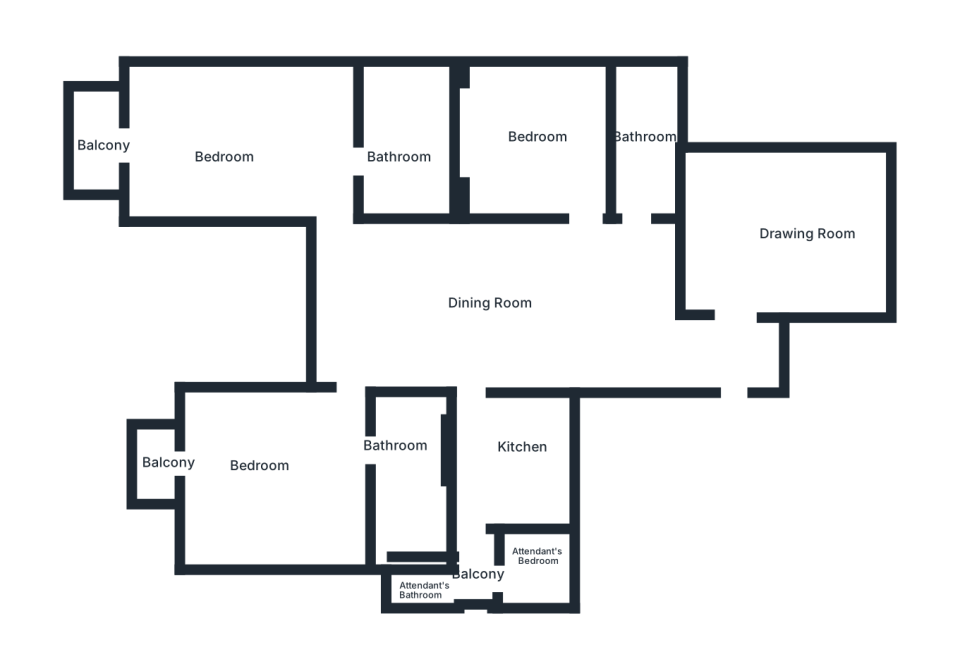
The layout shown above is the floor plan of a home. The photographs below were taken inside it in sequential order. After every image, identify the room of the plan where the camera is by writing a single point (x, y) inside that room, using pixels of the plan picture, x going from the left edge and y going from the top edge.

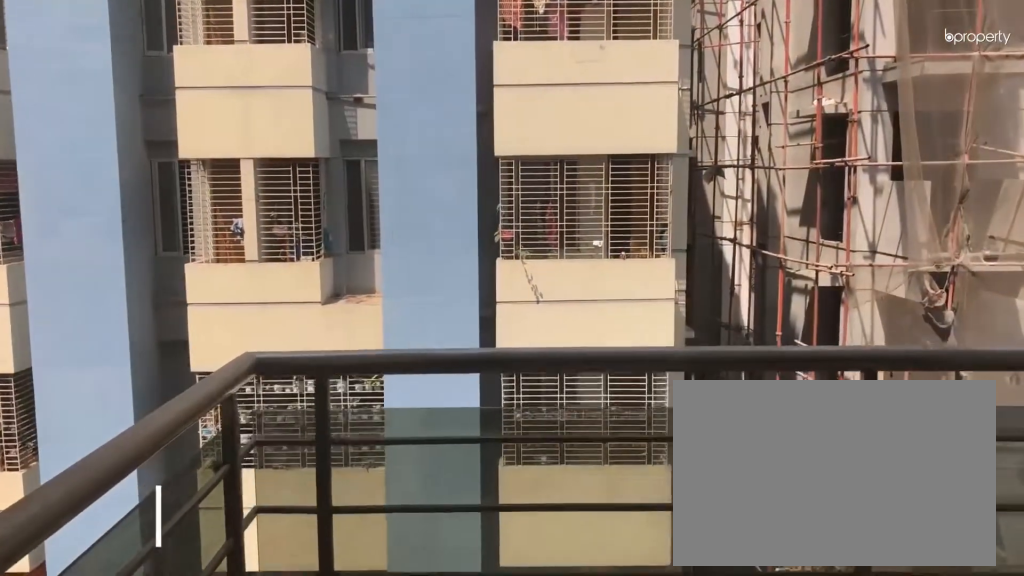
(102, 142)
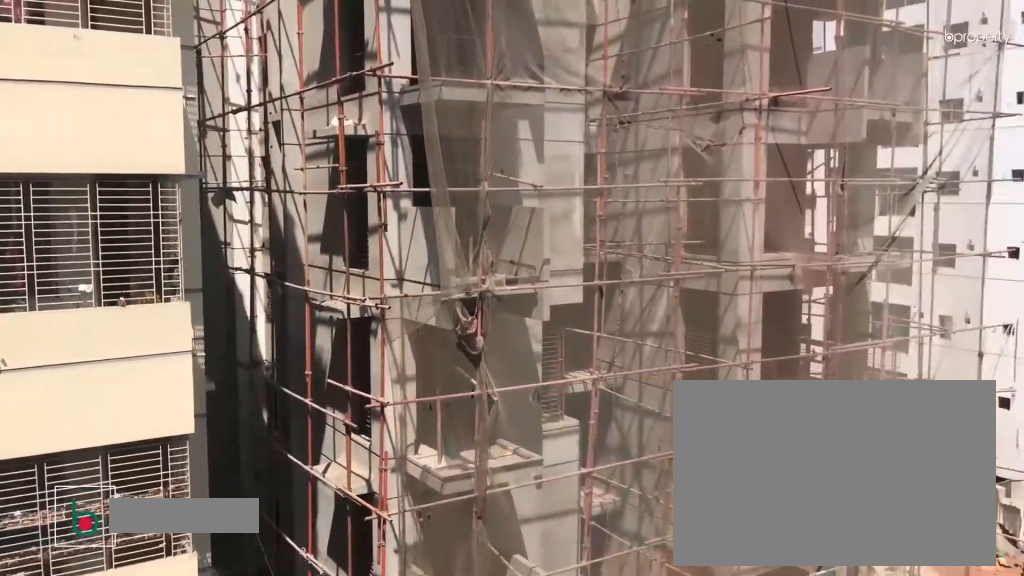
(104, 143)
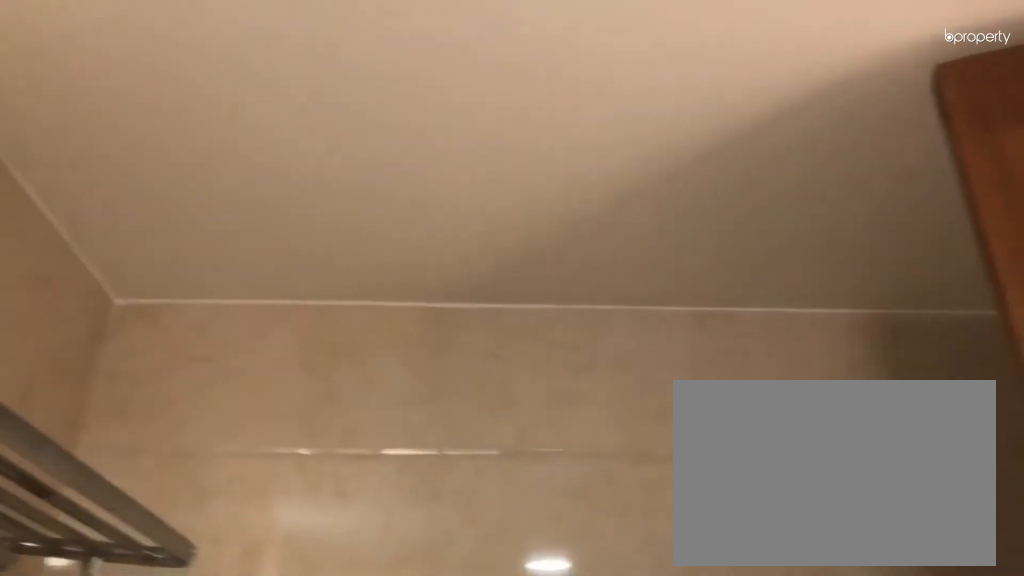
(409, 155)
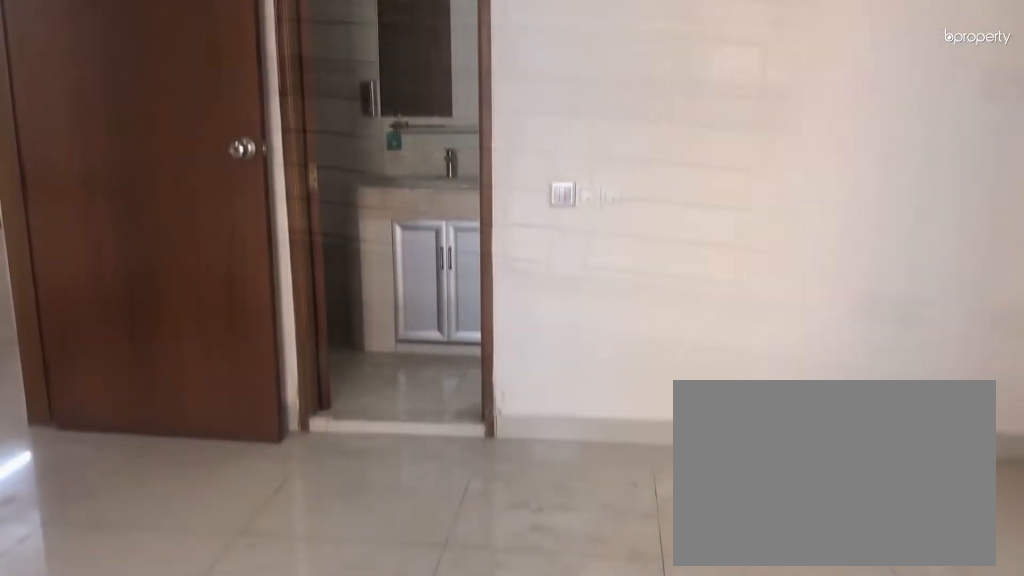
(262, 475)
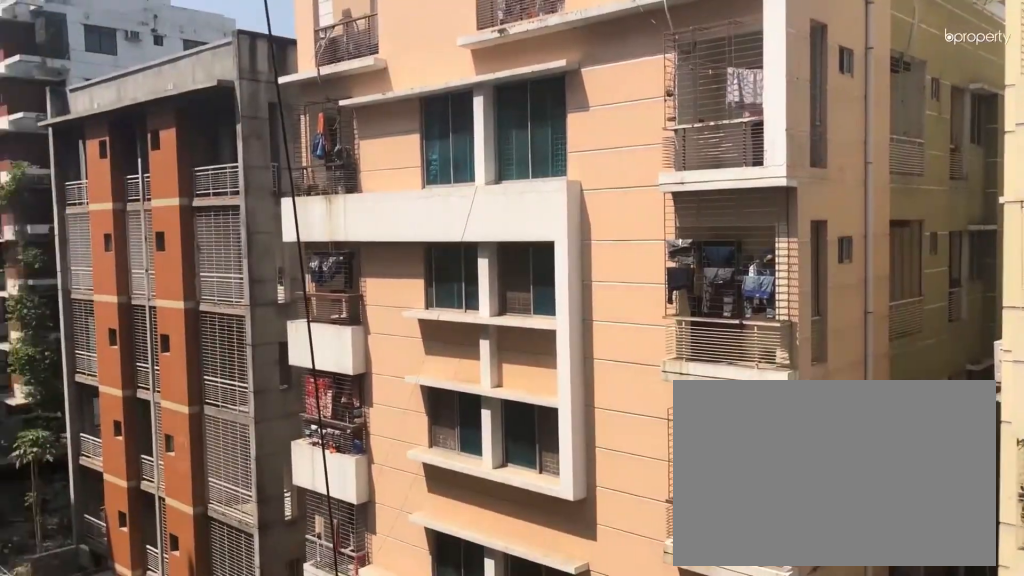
(163, 470)
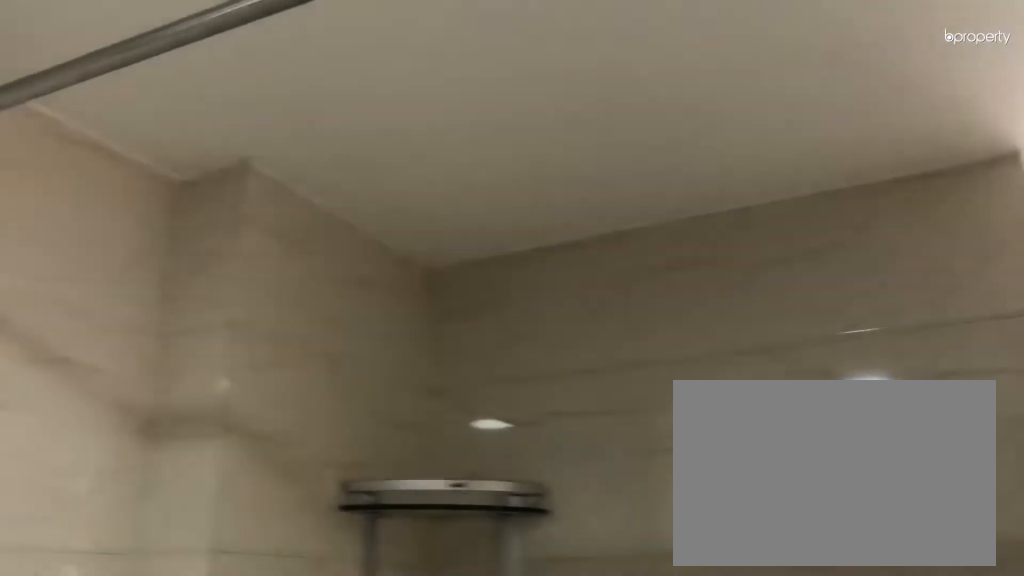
(413, 458)
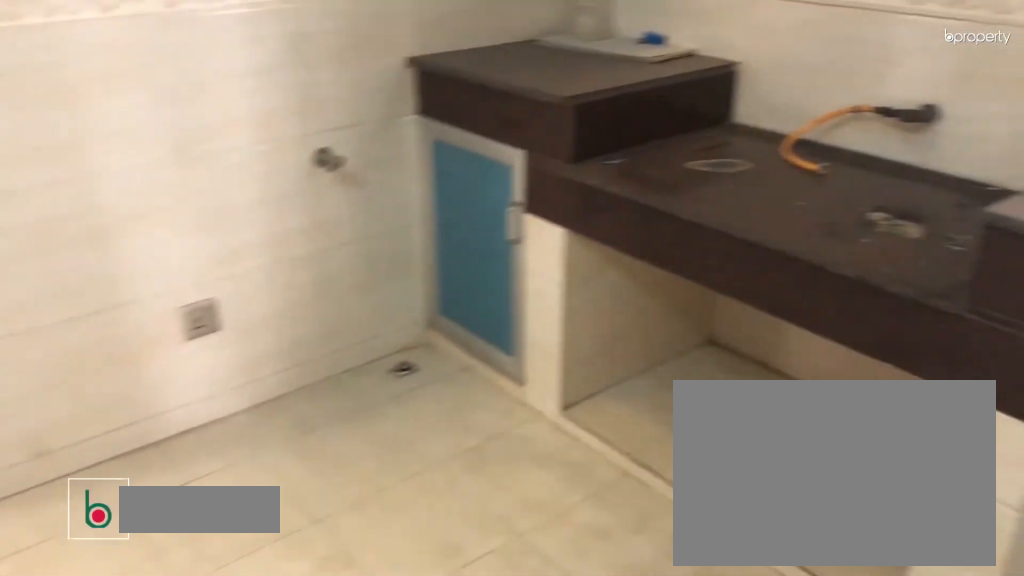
(518, 448)
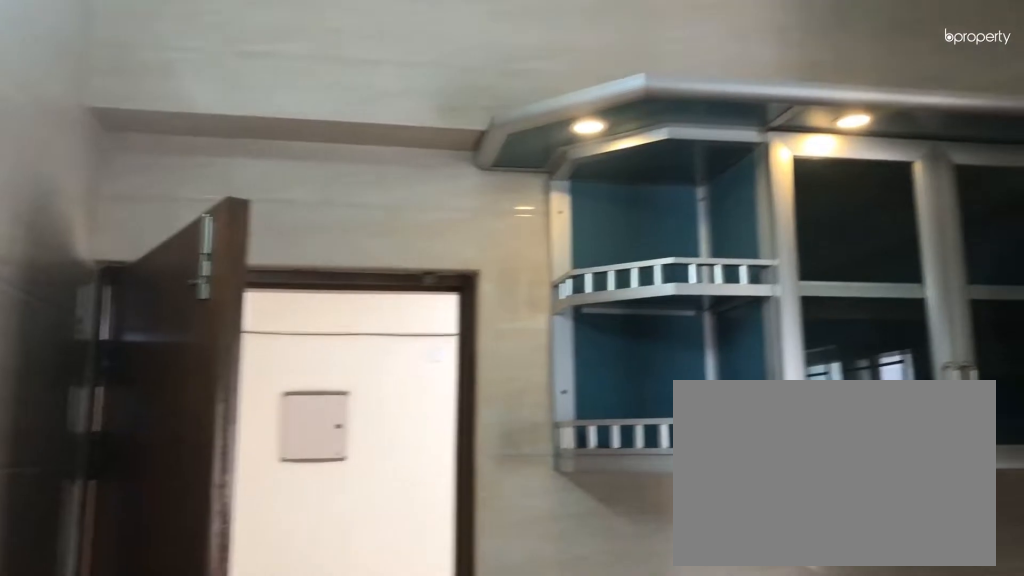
(518, 448)
